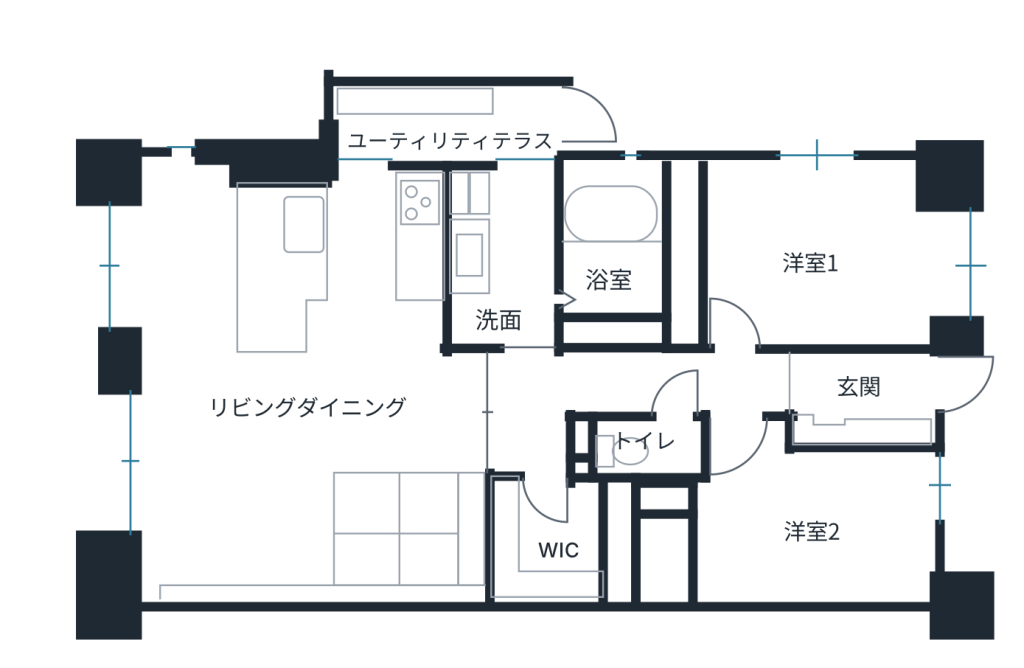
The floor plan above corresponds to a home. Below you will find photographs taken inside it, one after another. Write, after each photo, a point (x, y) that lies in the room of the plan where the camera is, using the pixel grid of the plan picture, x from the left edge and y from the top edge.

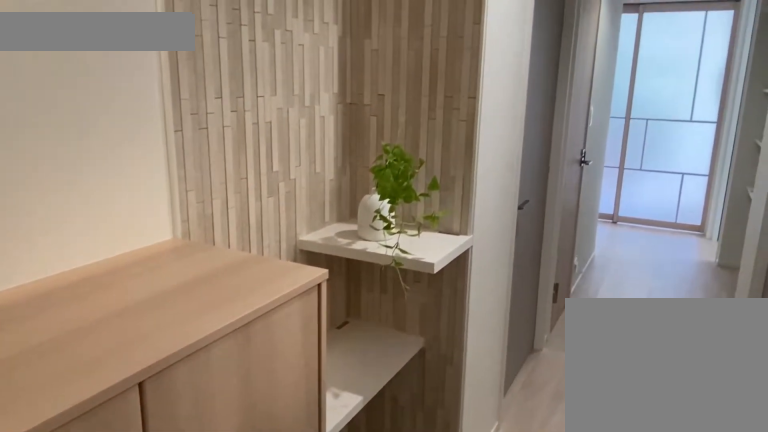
(886, 389)
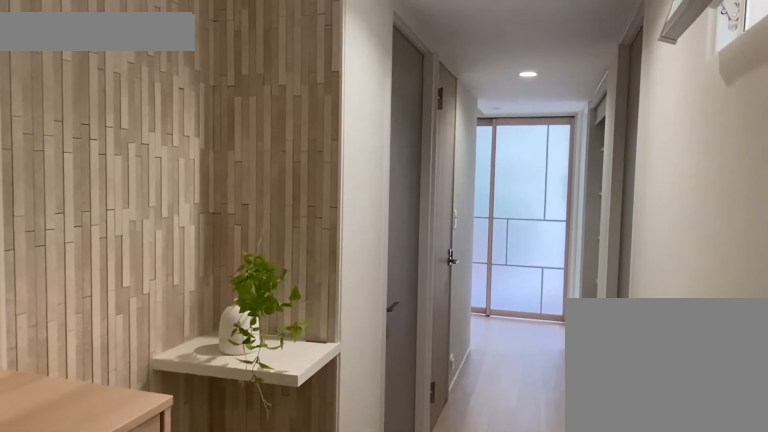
(886, 389)
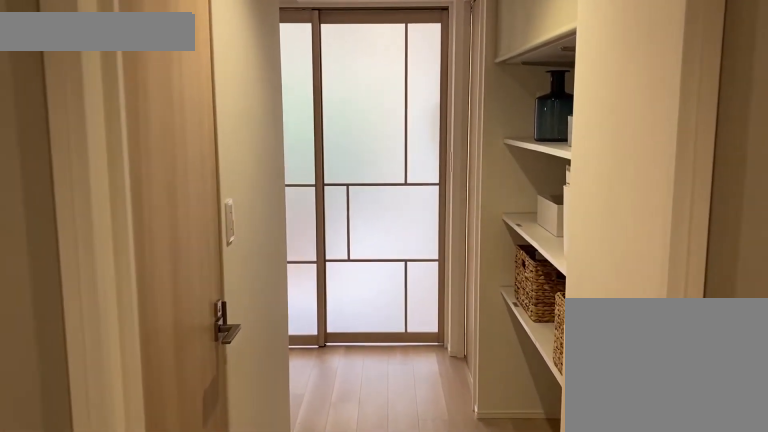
(705, 390)
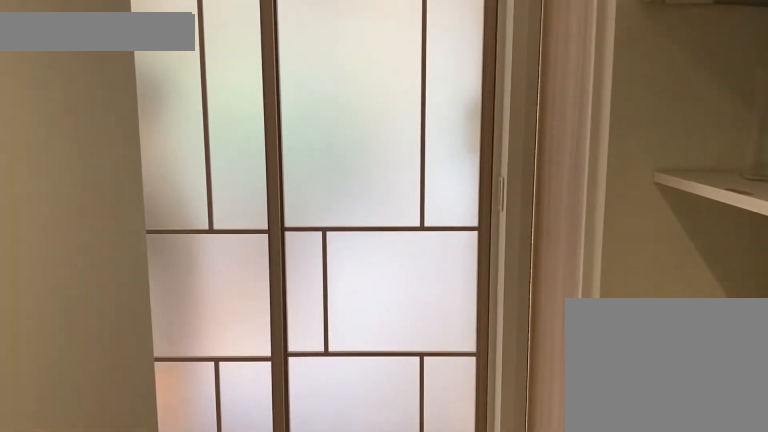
(705, 390)
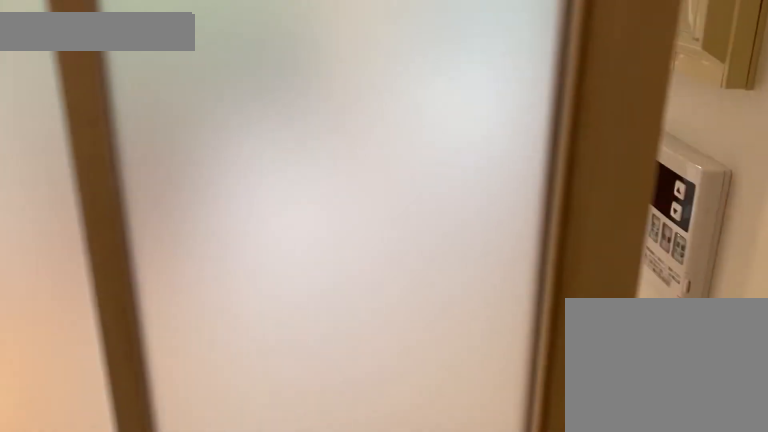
(533, 390)
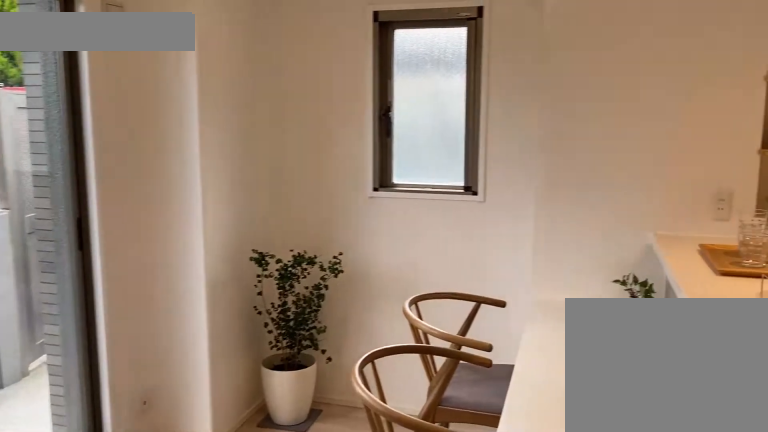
(220, 392)
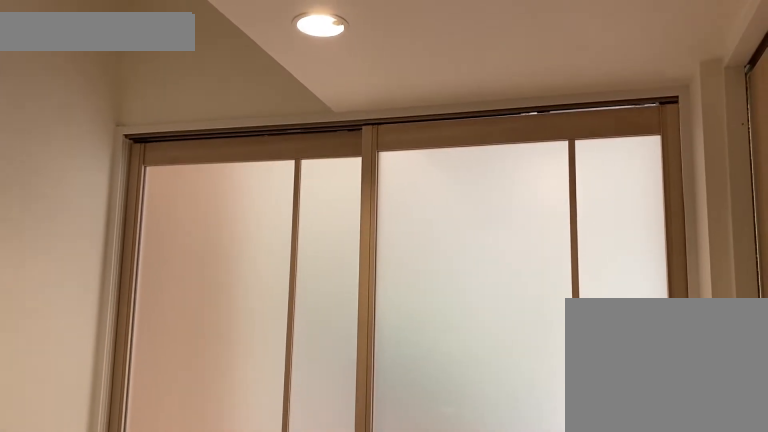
(484, 410)
